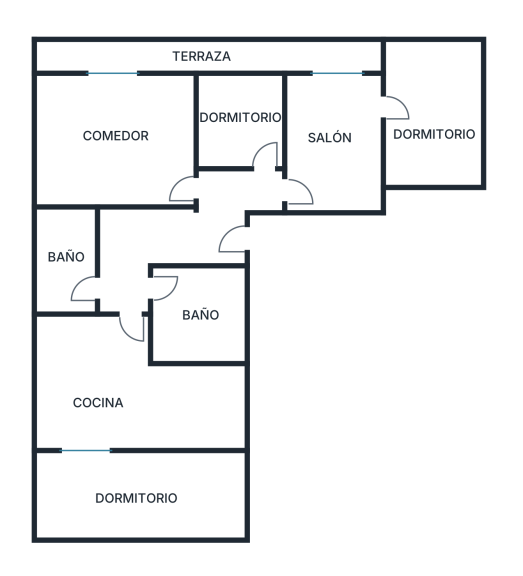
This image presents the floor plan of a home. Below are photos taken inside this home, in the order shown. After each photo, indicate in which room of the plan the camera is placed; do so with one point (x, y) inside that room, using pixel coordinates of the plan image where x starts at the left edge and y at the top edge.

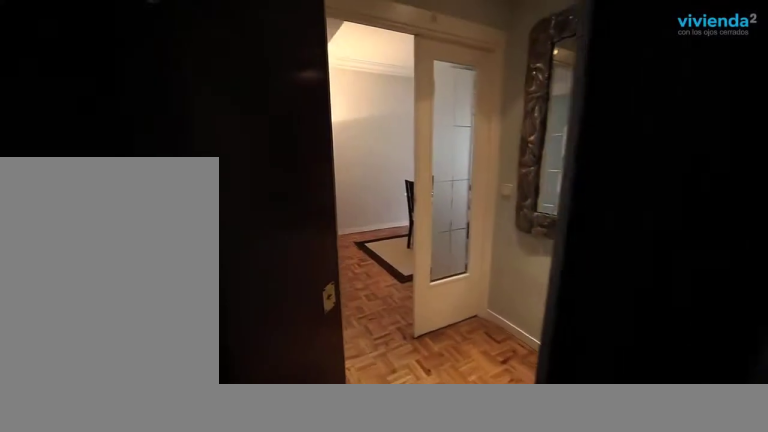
(218, 231)
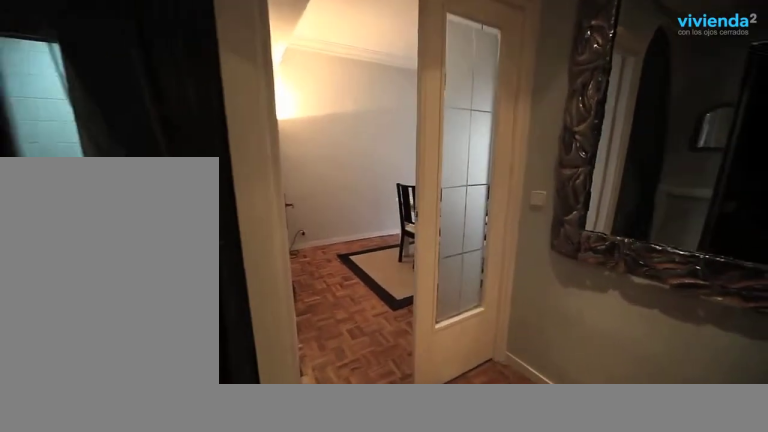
(219, 231)
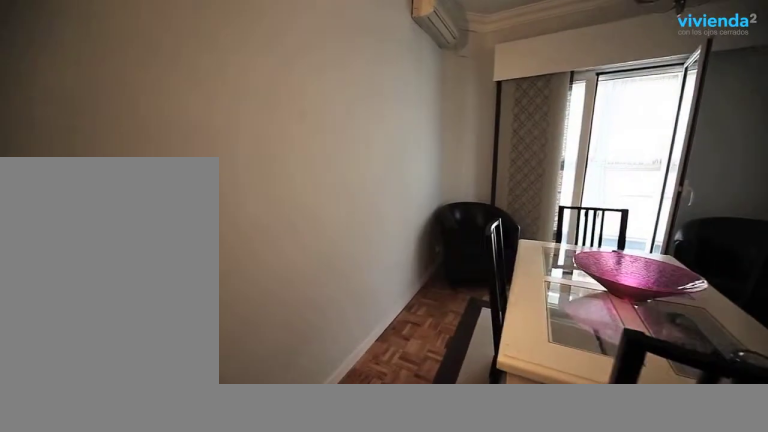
(130, 171)
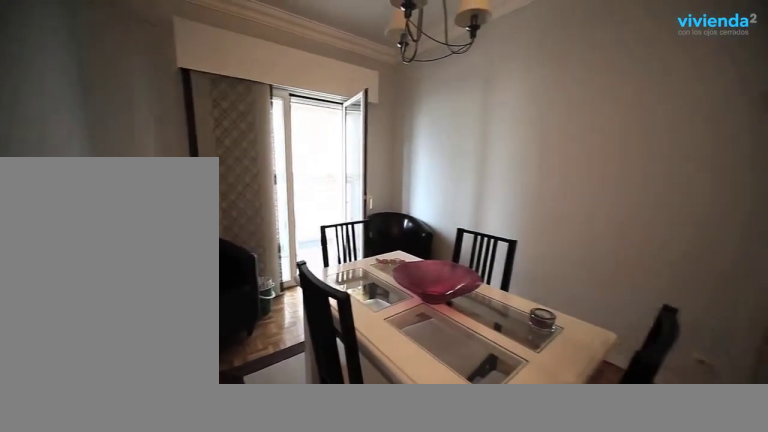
(130, 171)
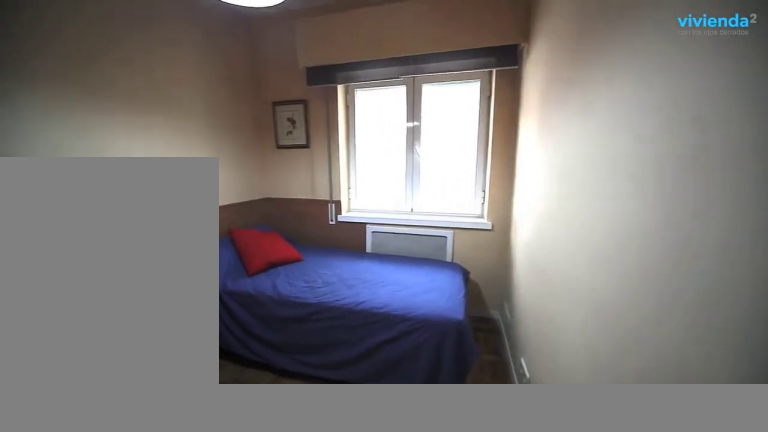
(240, 130)
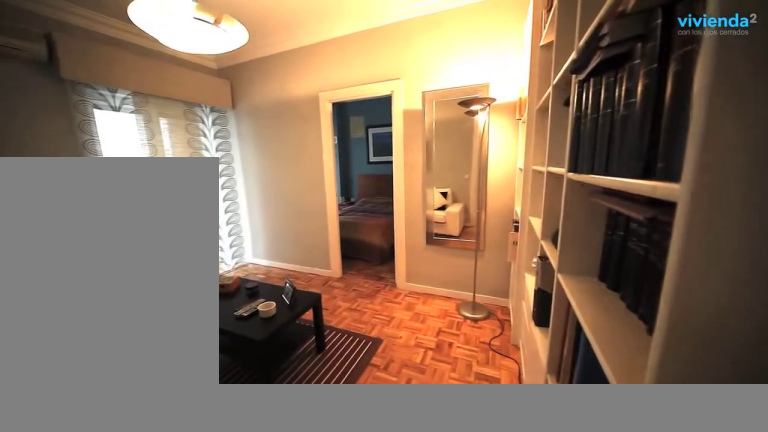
(352, 178)
